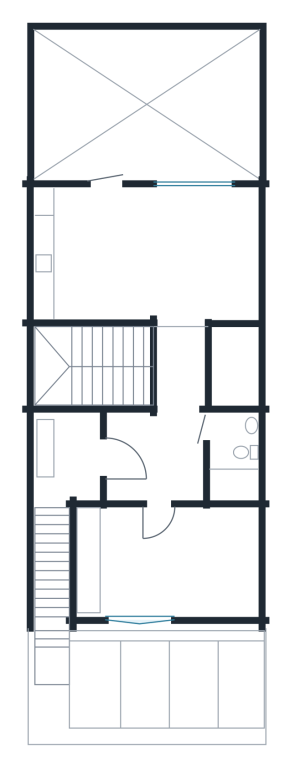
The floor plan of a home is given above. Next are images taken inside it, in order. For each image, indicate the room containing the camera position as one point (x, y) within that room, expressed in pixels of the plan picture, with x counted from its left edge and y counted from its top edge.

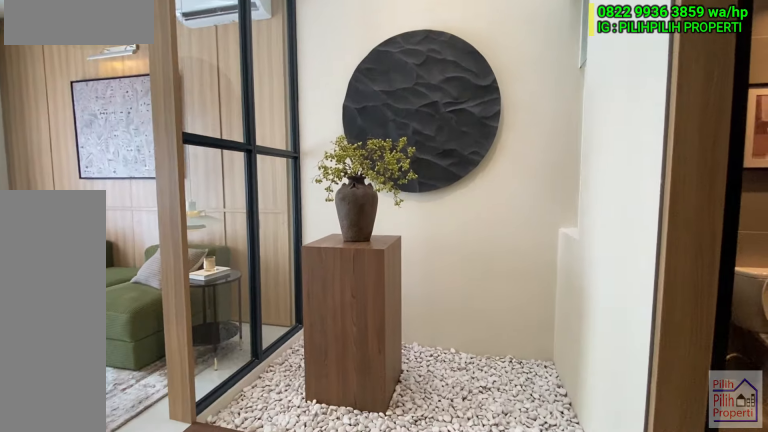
(226, 369)
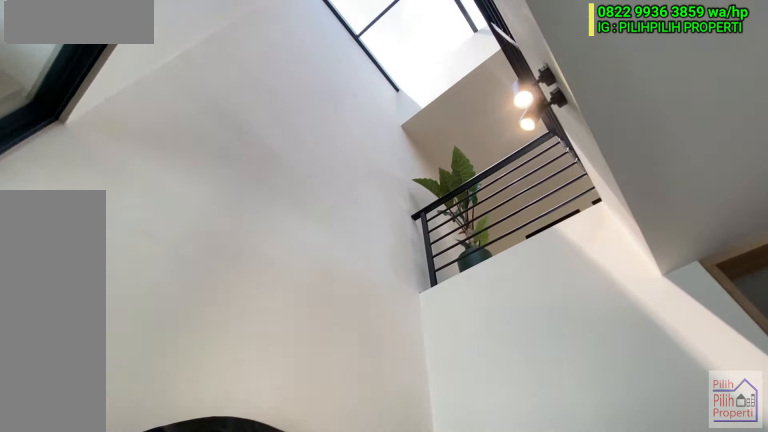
(226, 369)
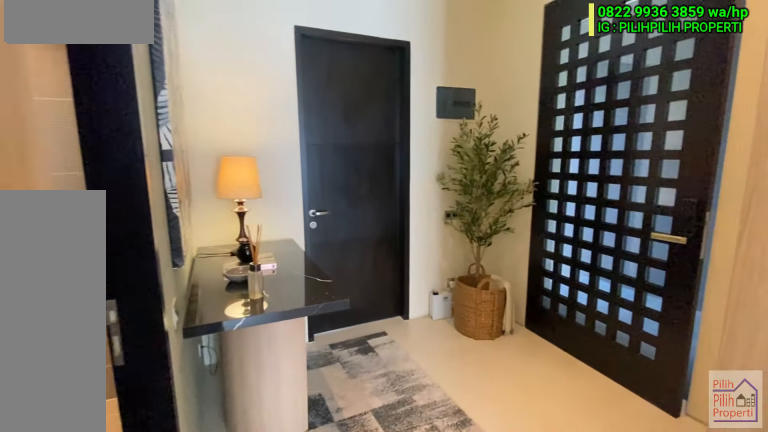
(151, 455)
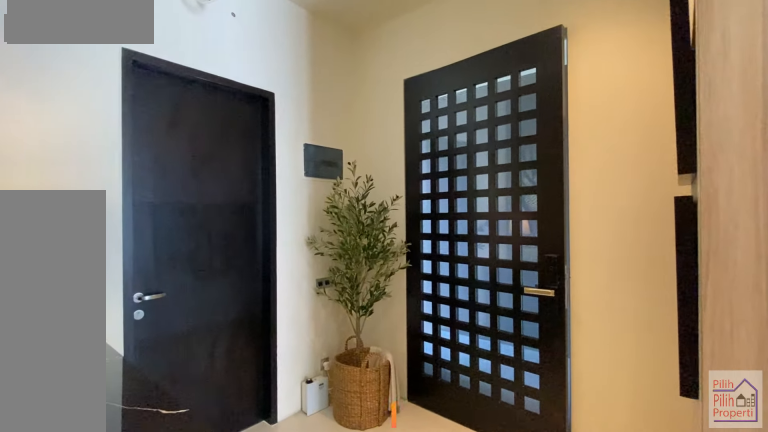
(151, 455)
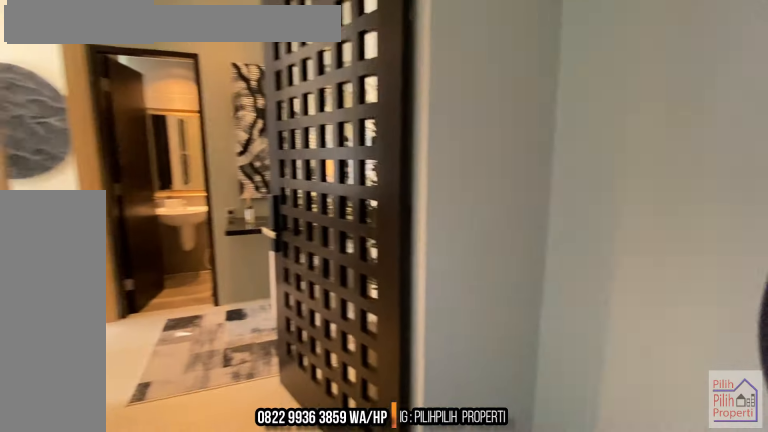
(65, 502)
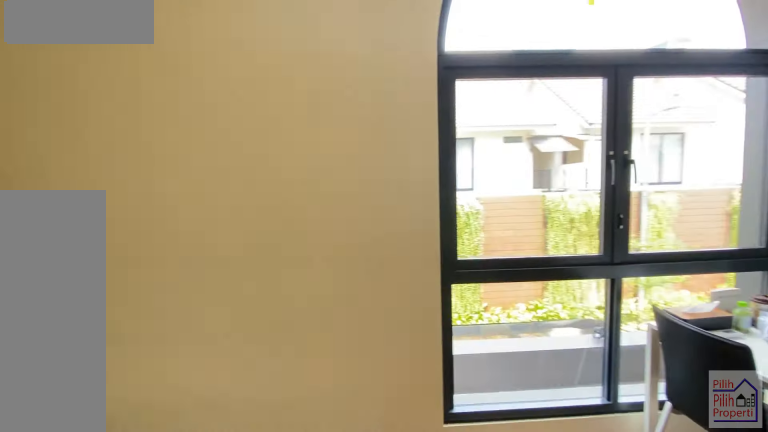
(162, 566)
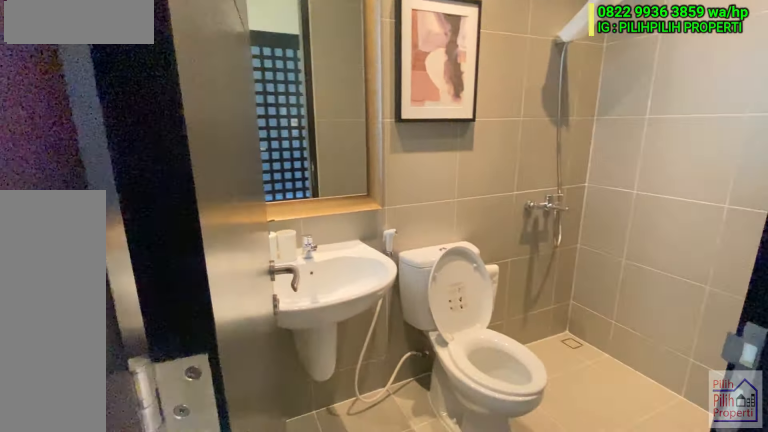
(231, 456)
